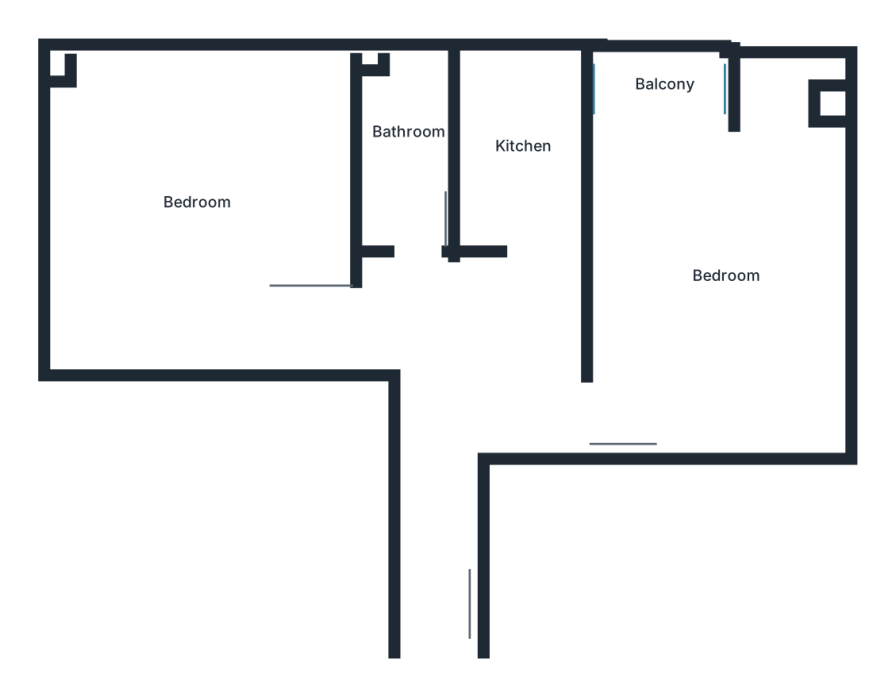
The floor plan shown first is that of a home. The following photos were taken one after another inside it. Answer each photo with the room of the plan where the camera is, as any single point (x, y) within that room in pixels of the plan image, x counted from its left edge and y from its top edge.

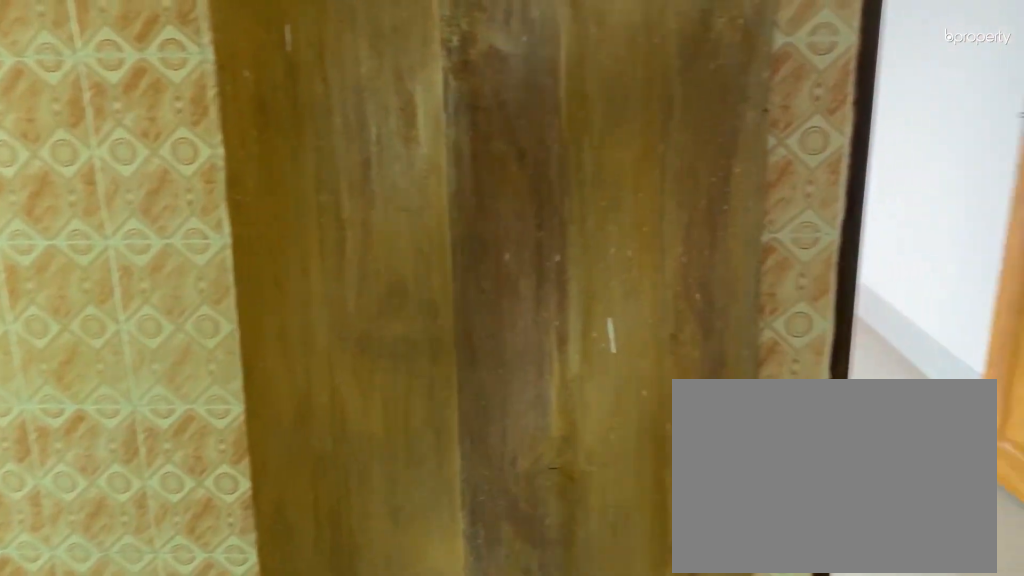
(471, 356)
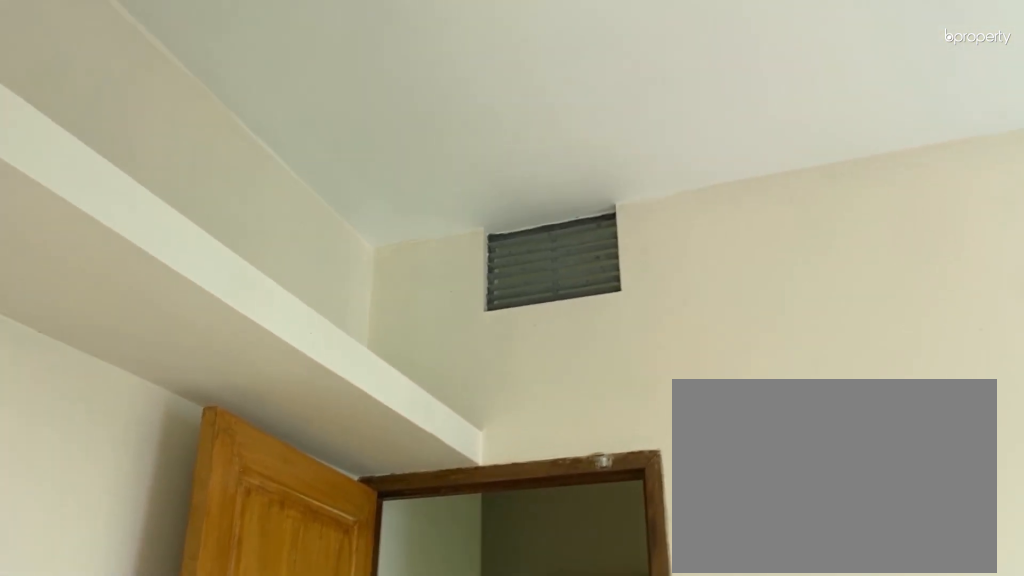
(722, 264)
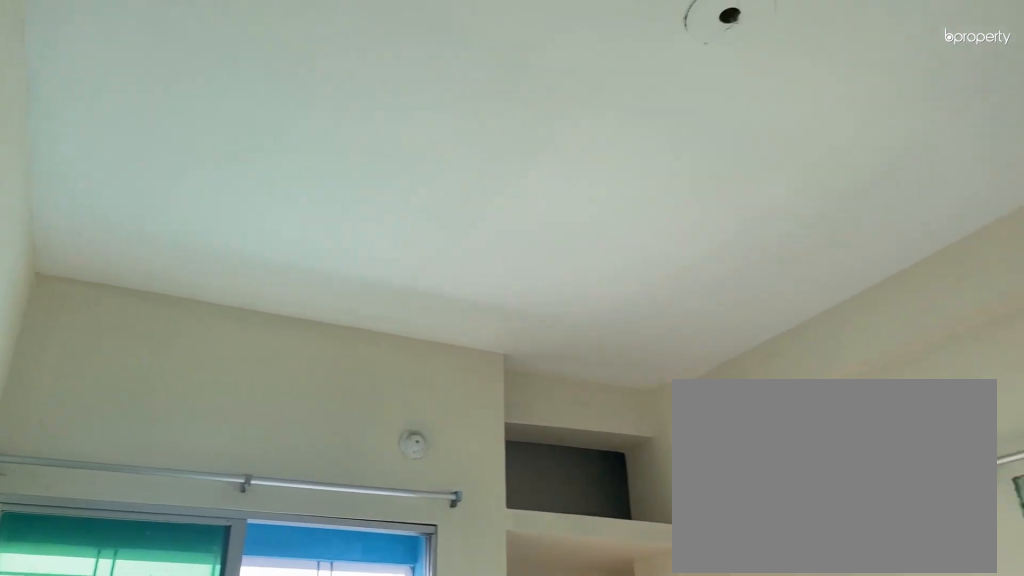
(722, 264)
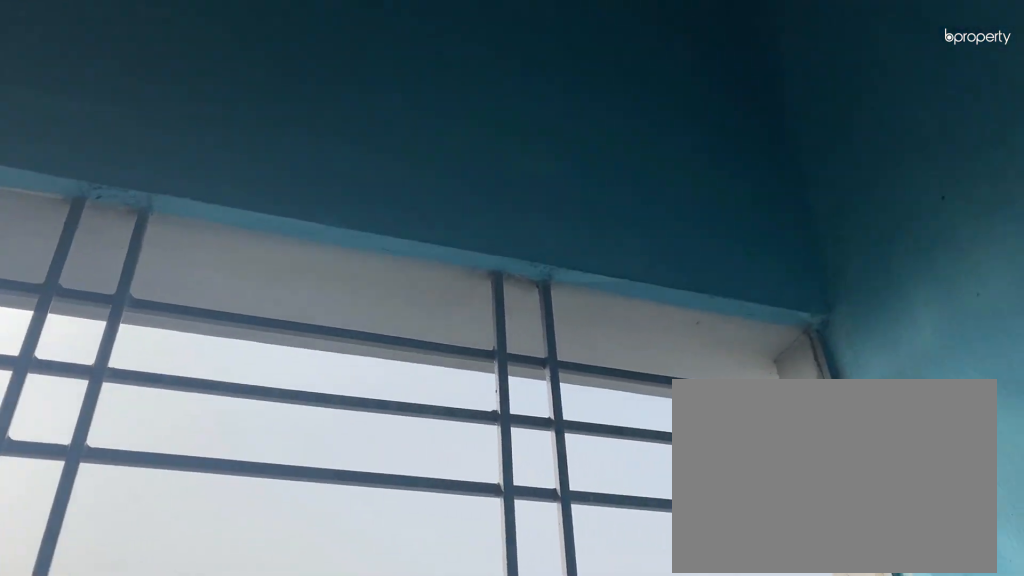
(655, 97)
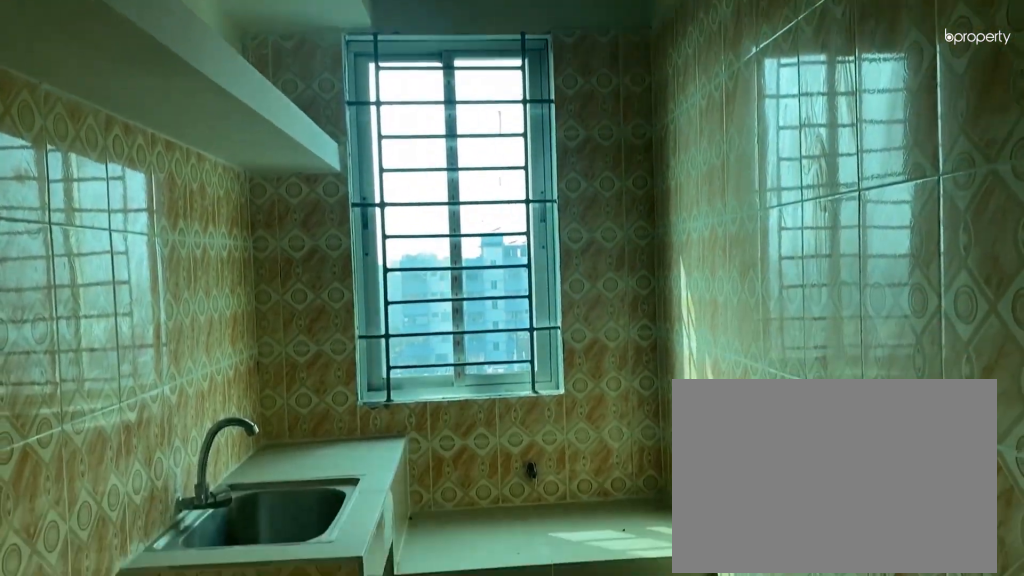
(505, 164)
